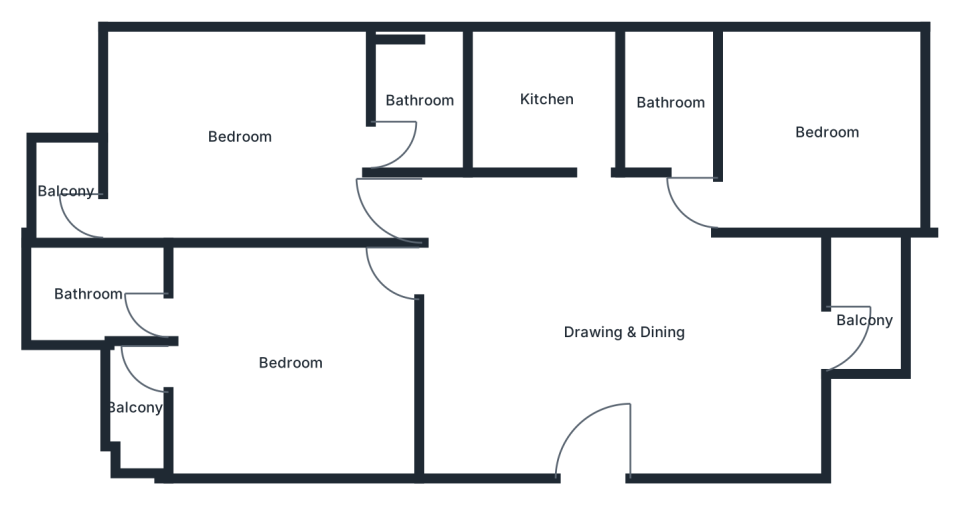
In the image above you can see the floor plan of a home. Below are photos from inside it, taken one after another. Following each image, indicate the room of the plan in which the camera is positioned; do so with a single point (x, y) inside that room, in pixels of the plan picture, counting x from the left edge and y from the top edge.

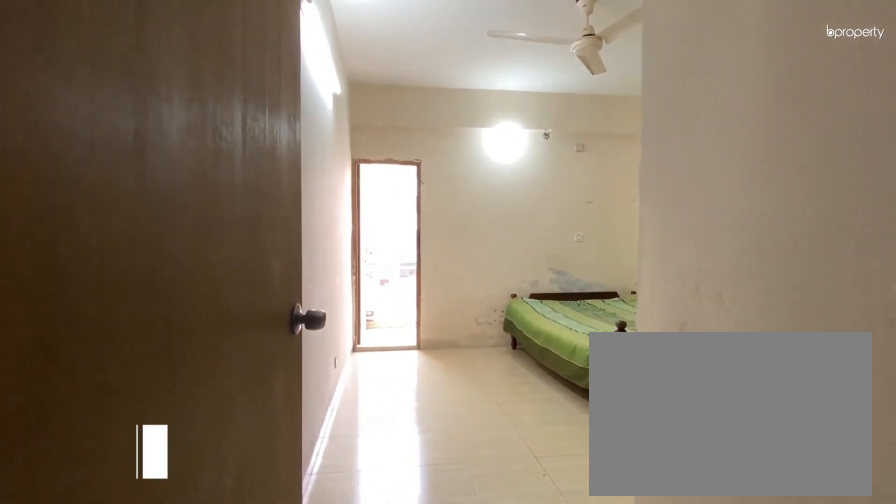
(404, 207)
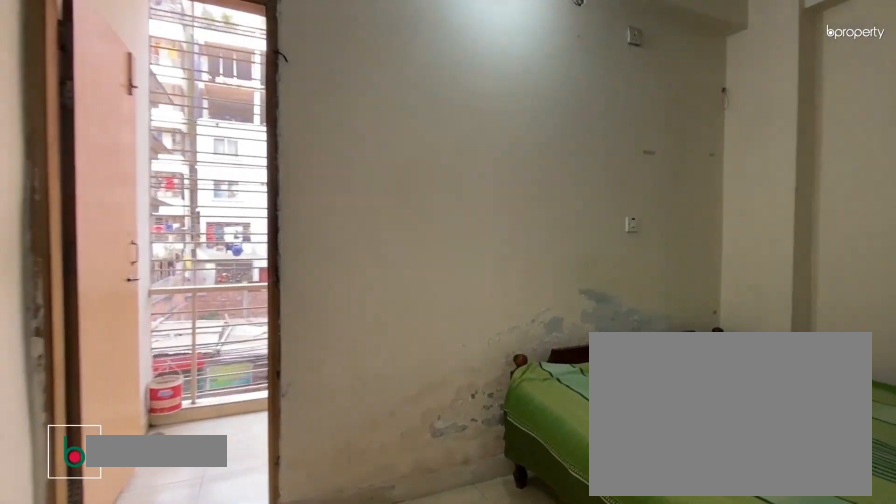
(237, 140)
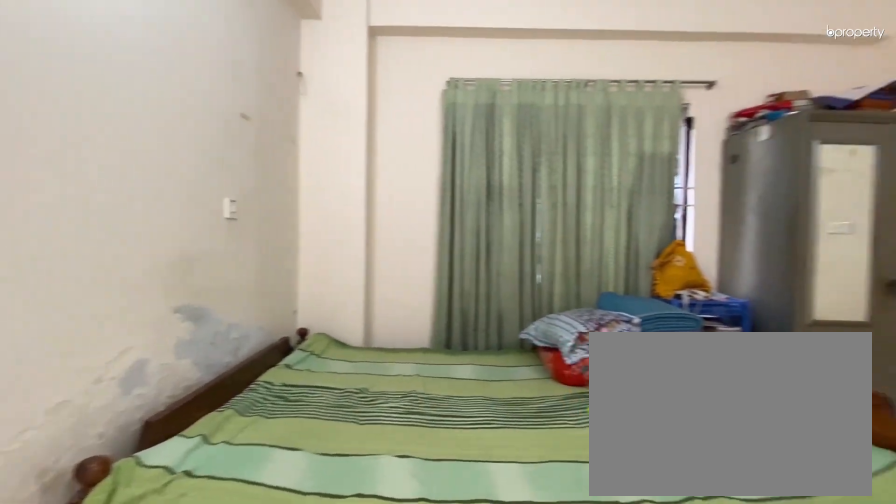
(237, 140)
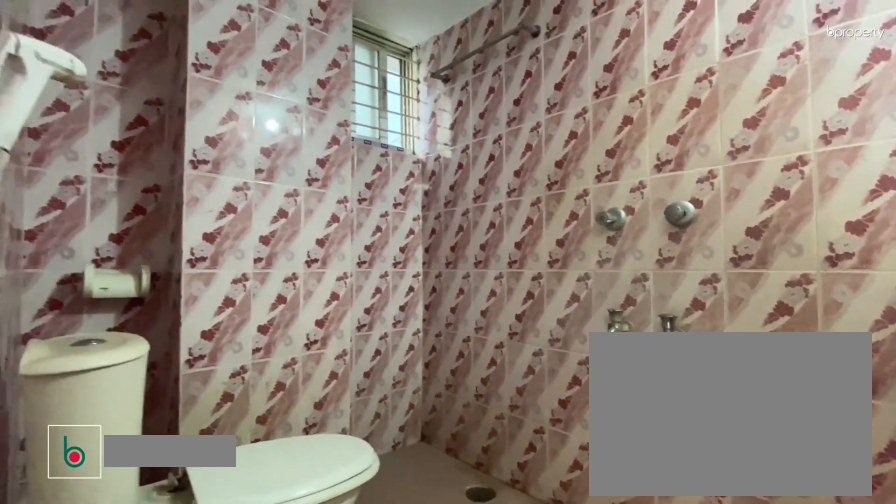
(424, 104)
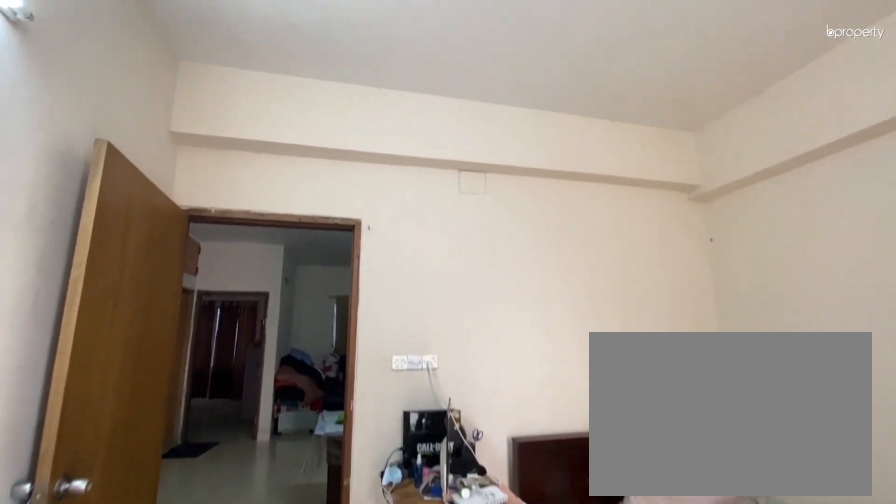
(293, 363)
